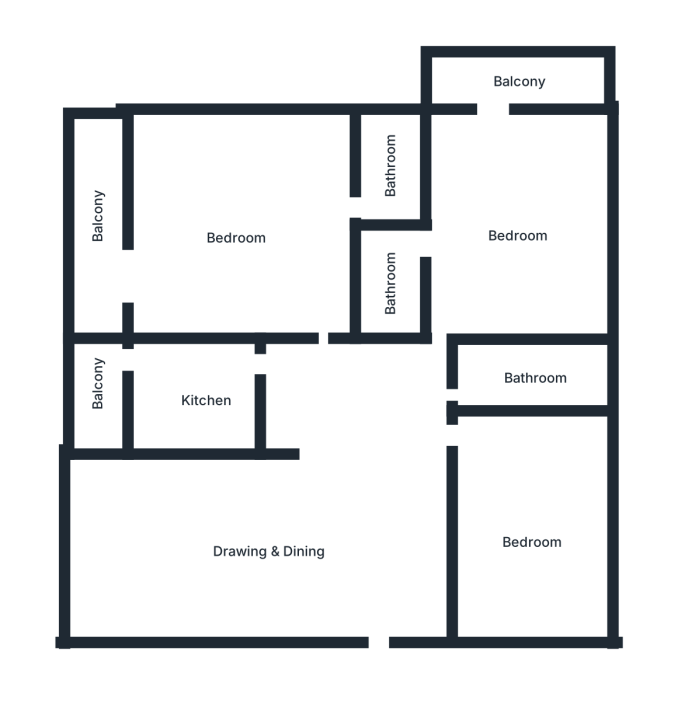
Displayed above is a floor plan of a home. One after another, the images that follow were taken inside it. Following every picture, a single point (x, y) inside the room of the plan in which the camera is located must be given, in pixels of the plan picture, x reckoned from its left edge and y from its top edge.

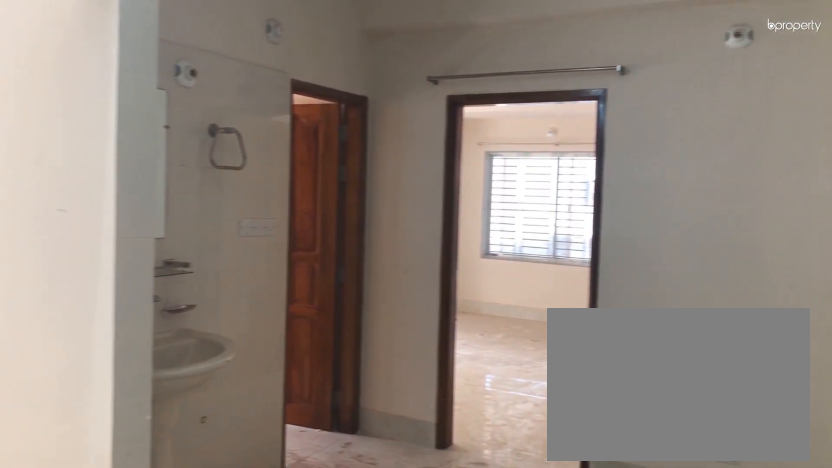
(272, 556)
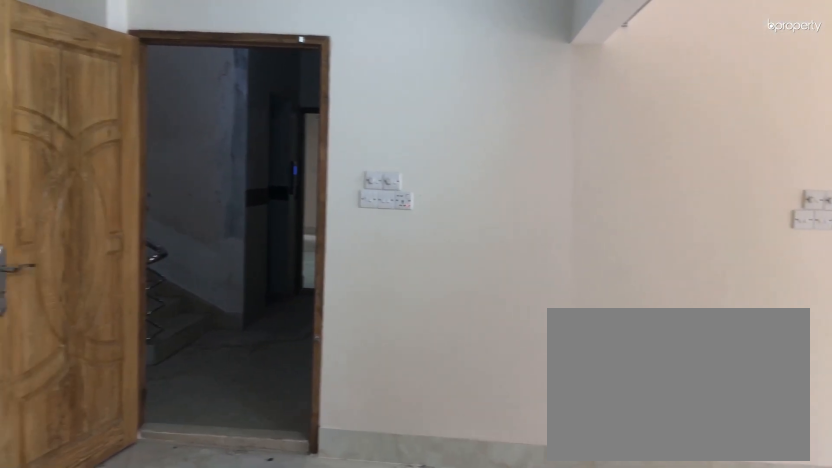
(272, 556)
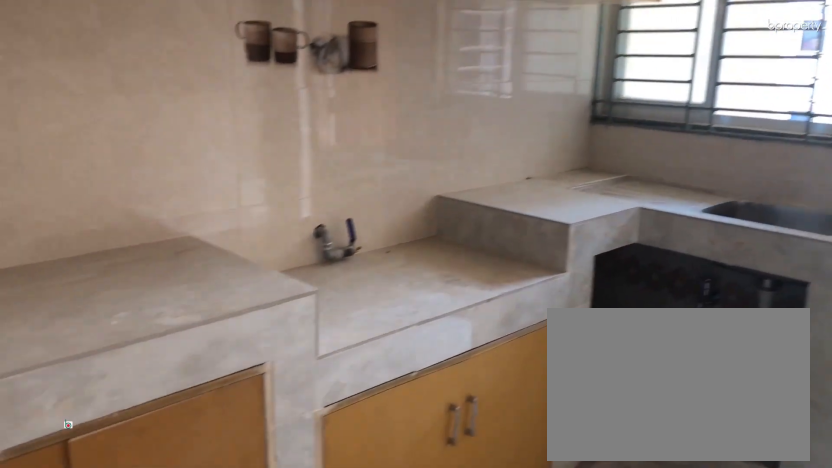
(202, 393)
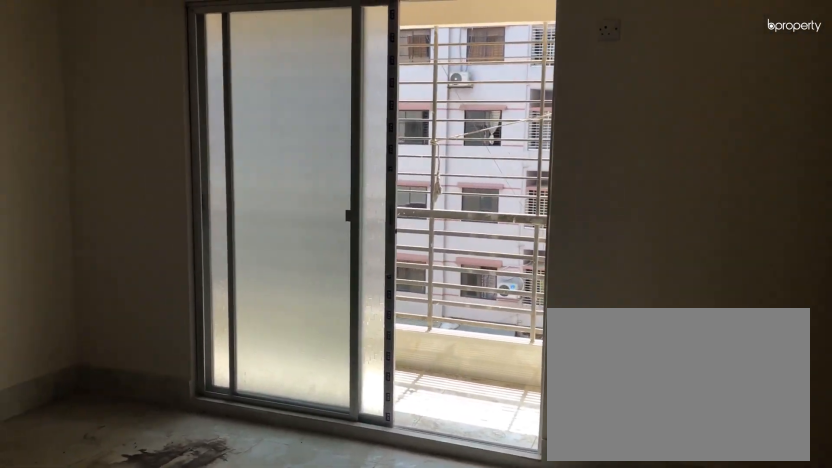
(235, 238)
